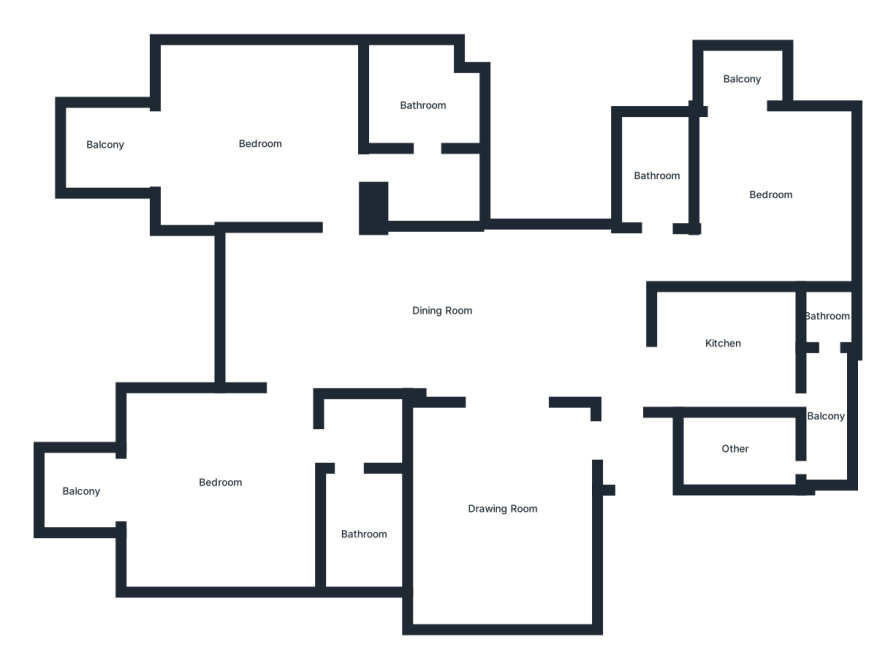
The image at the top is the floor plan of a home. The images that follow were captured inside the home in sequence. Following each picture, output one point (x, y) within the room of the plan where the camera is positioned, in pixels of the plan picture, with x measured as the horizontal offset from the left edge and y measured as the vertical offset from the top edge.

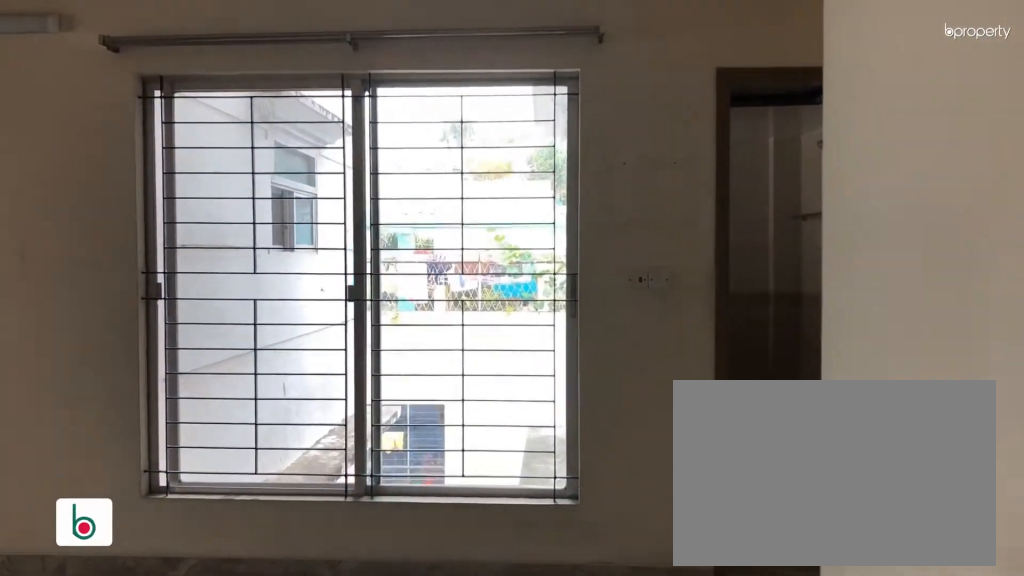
(441, 312)
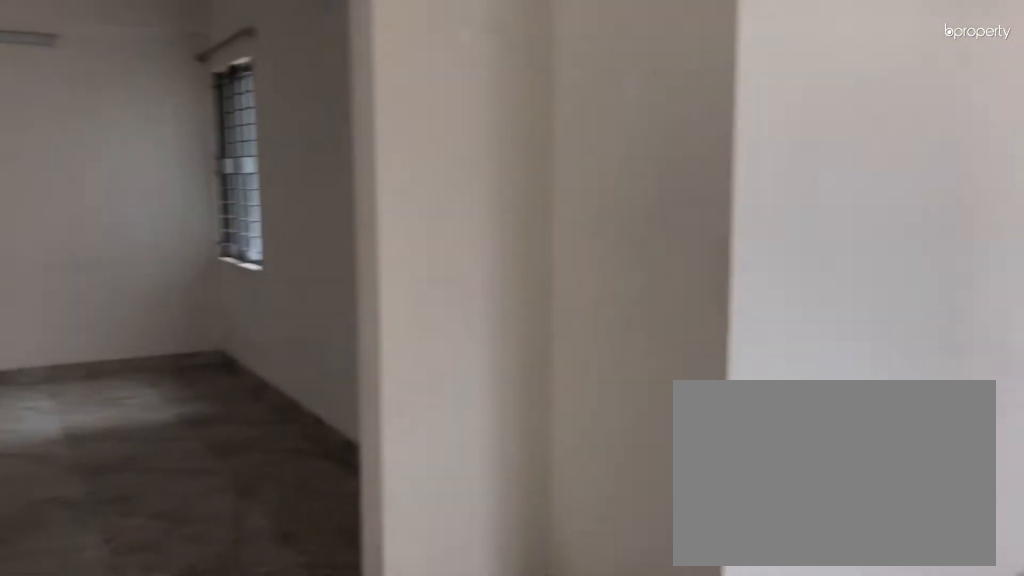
(441, 312)
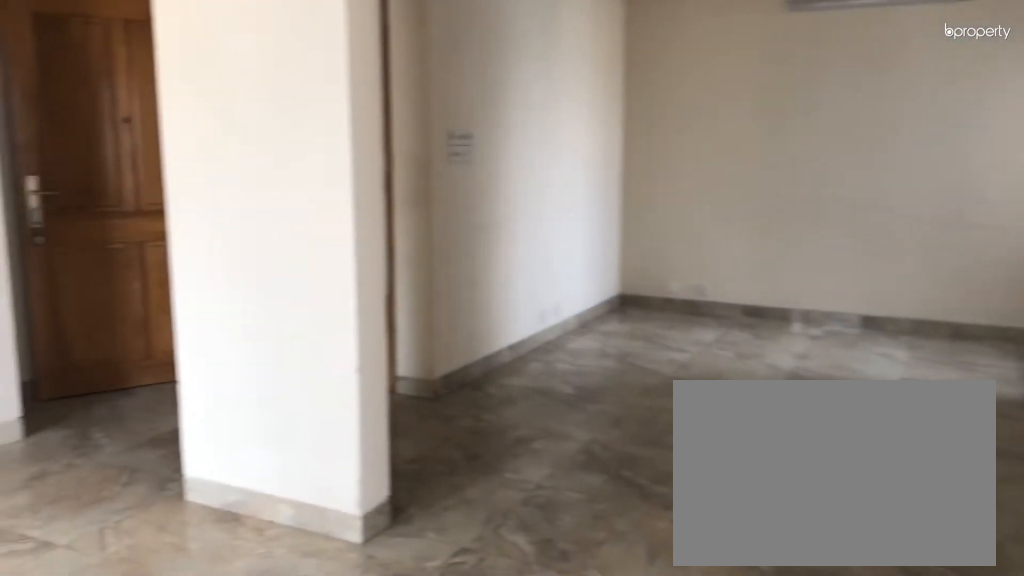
(441, 312)
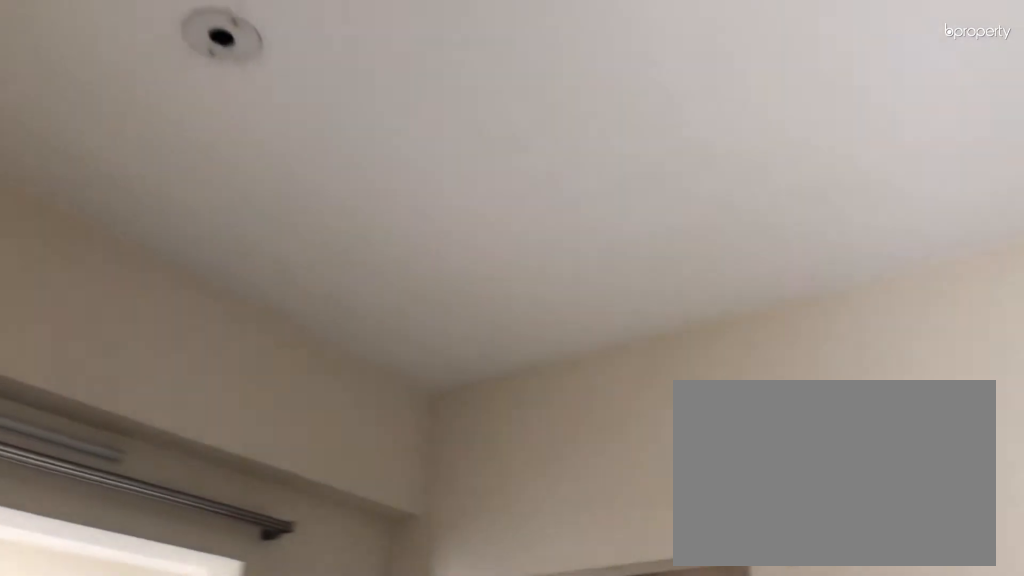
(500, 511)
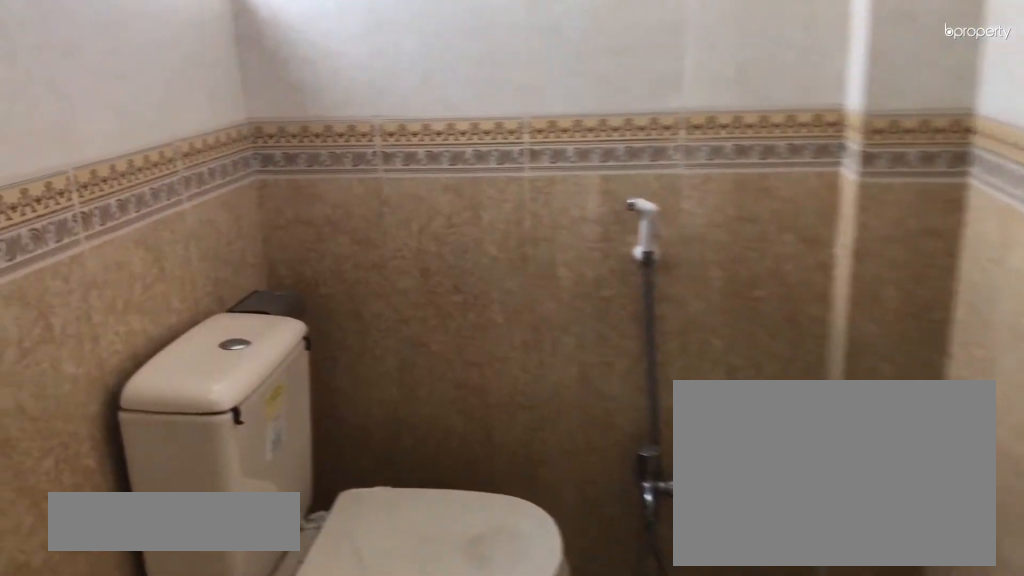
(658, 172)
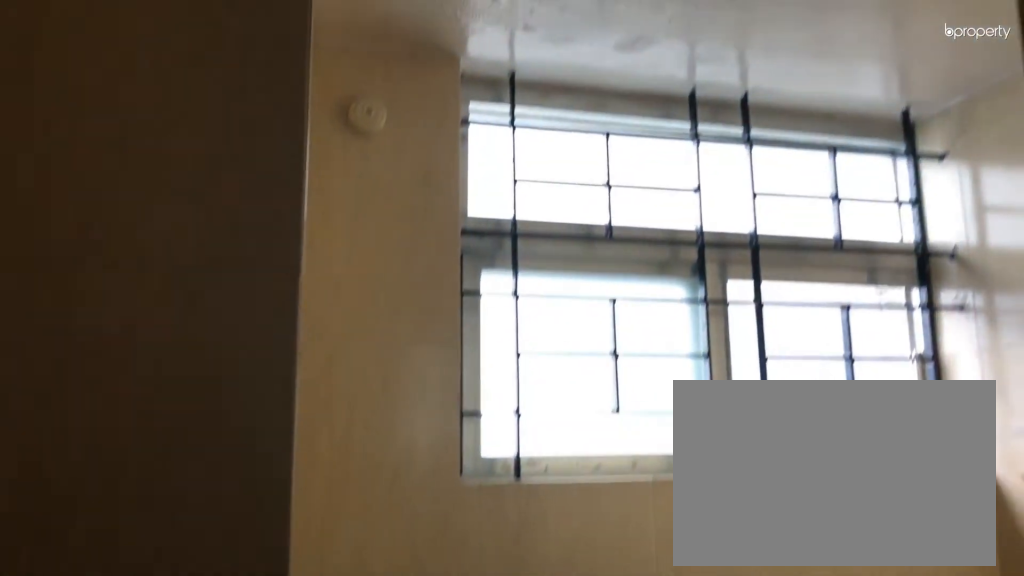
(421, 105)
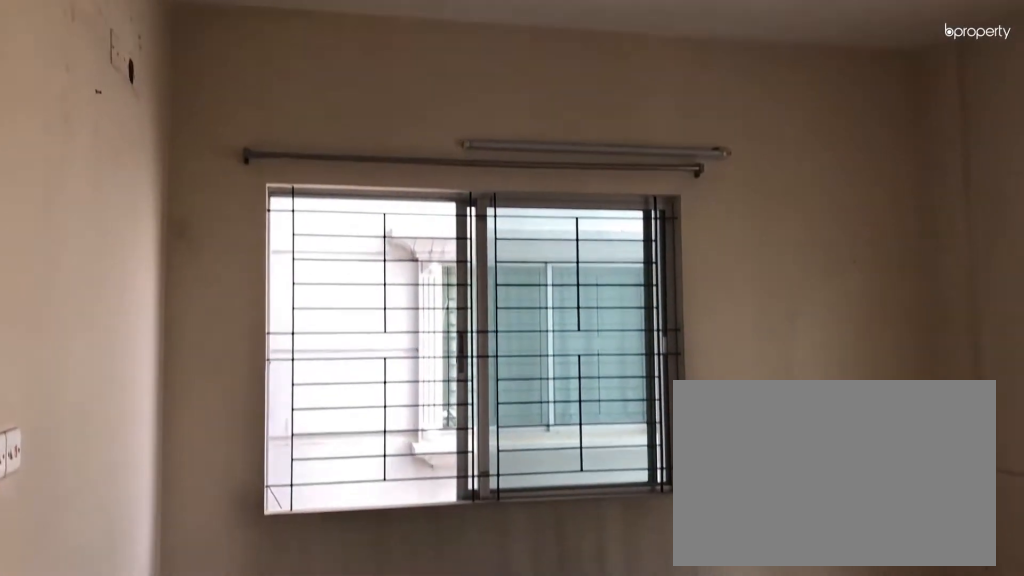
(220, 481)
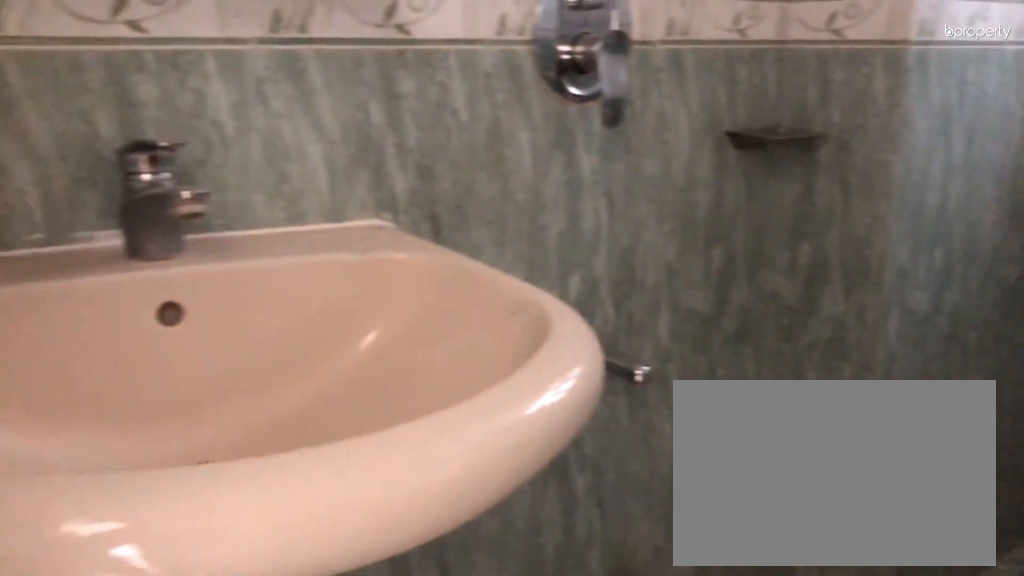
(362, 533)
